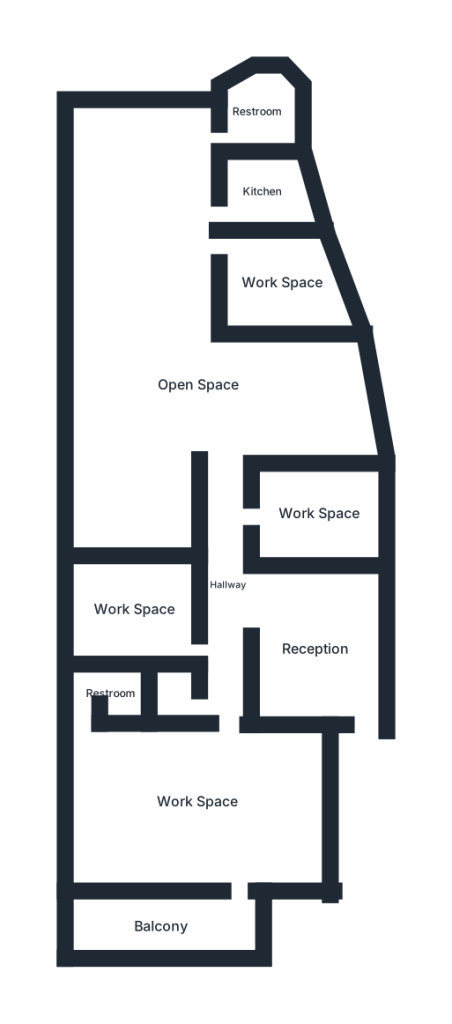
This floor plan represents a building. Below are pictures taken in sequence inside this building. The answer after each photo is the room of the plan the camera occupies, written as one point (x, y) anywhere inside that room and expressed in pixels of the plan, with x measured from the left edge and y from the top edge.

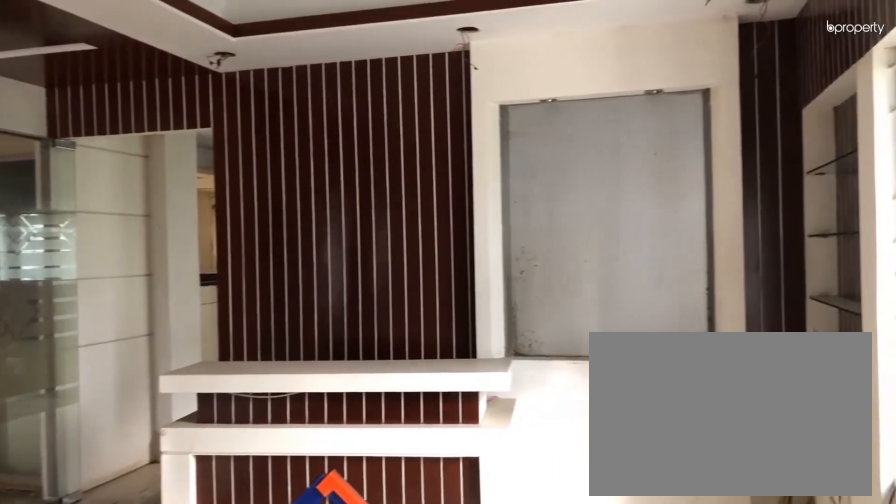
(315, 647)
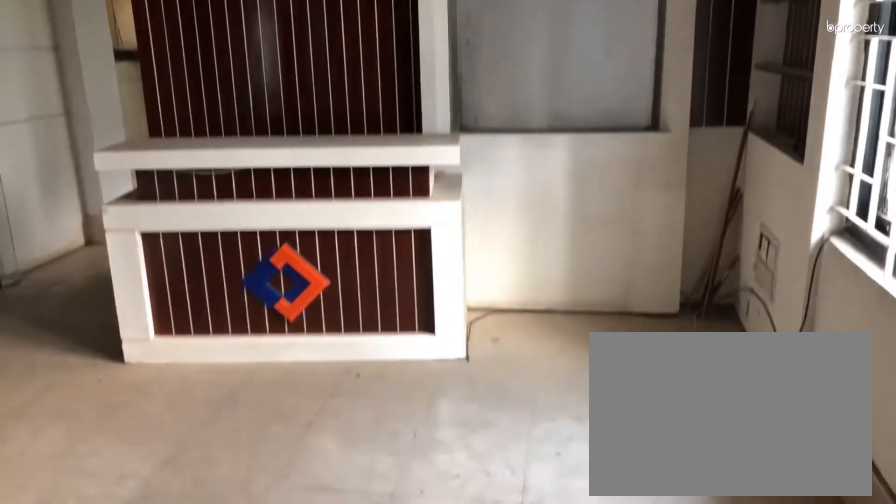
(315, 647)
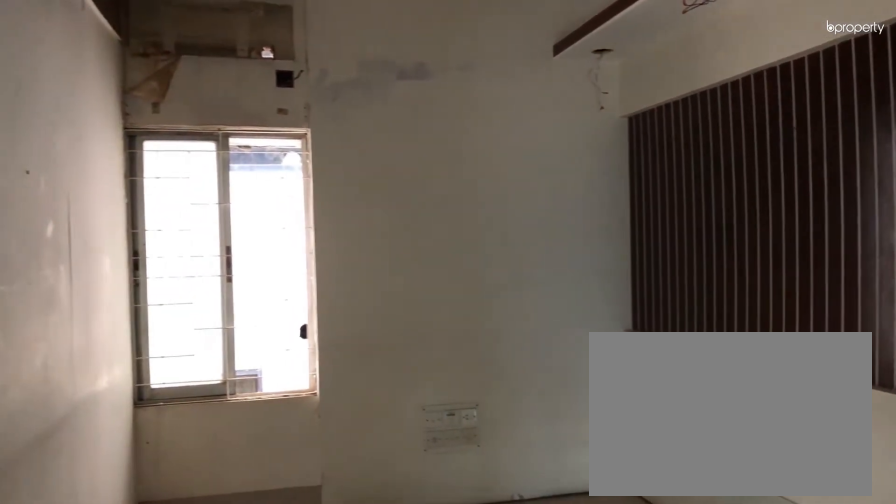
(136, 613)
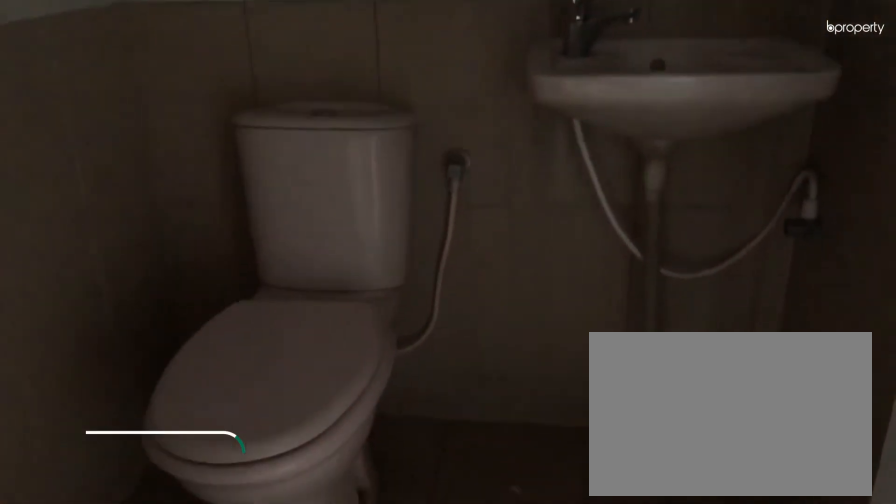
(176, 698)
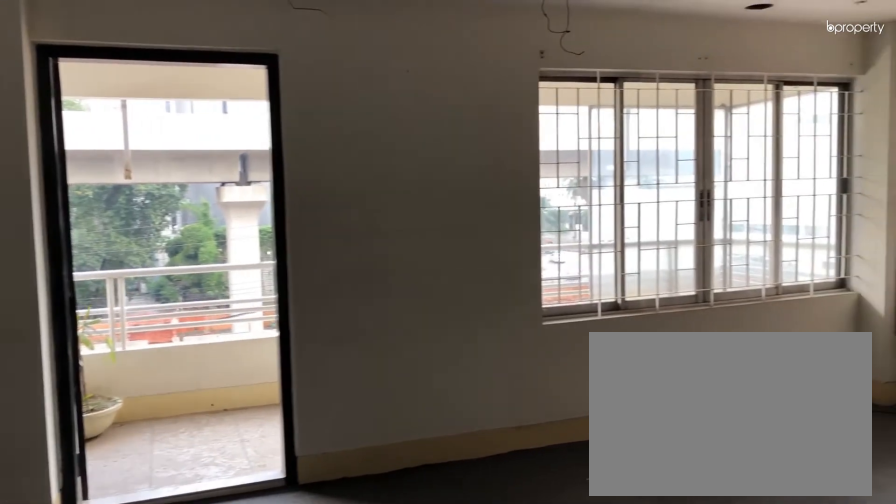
(197, 803)
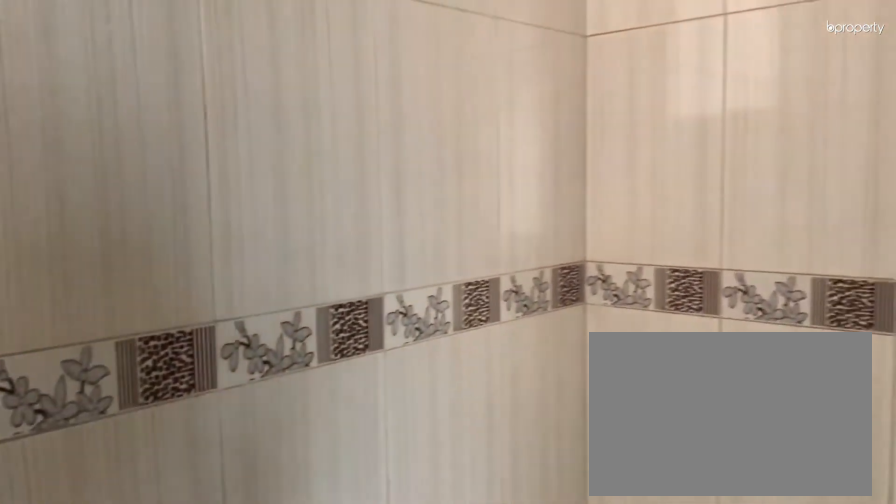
(105, 698)
